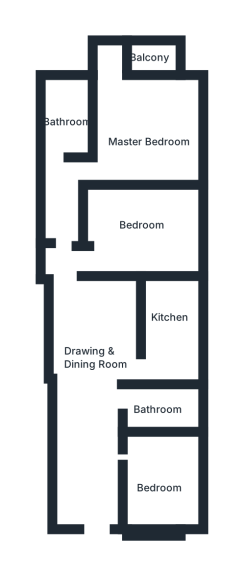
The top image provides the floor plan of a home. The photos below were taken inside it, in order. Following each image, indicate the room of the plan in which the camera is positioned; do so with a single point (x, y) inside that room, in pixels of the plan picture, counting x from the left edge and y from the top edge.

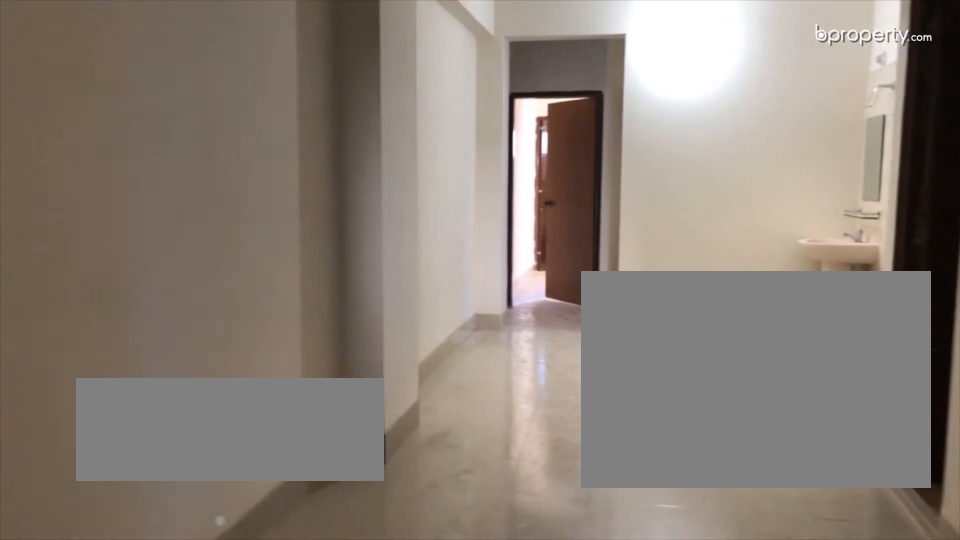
(88, 449)
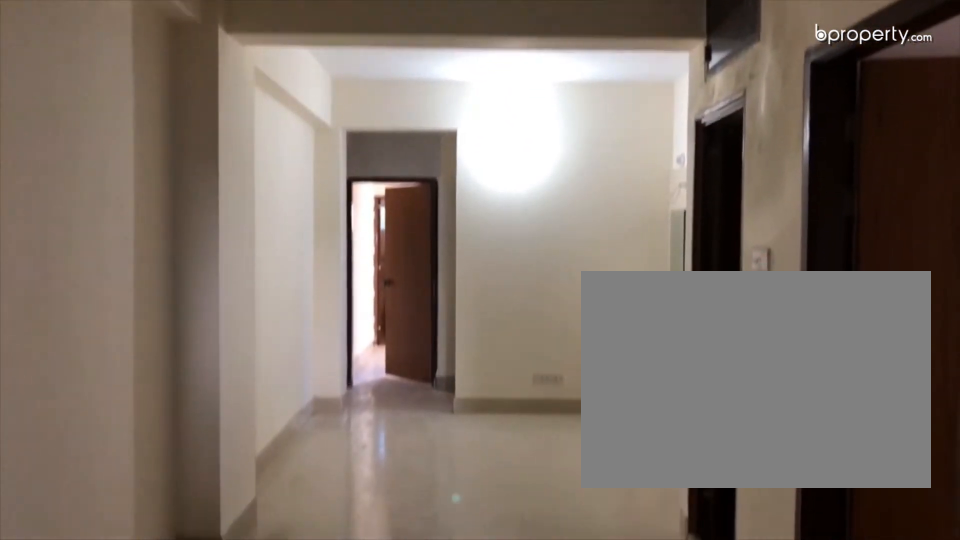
(88, 449)
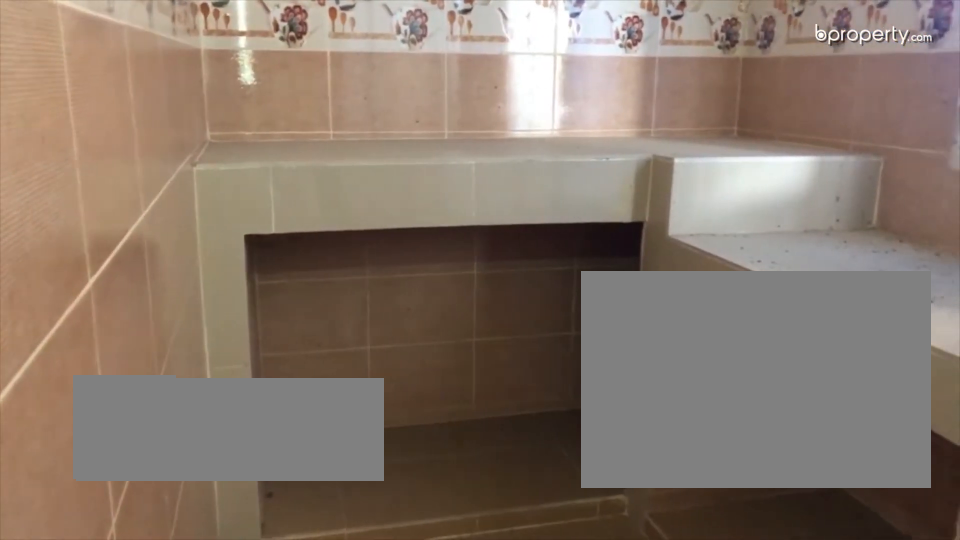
(170, 337)
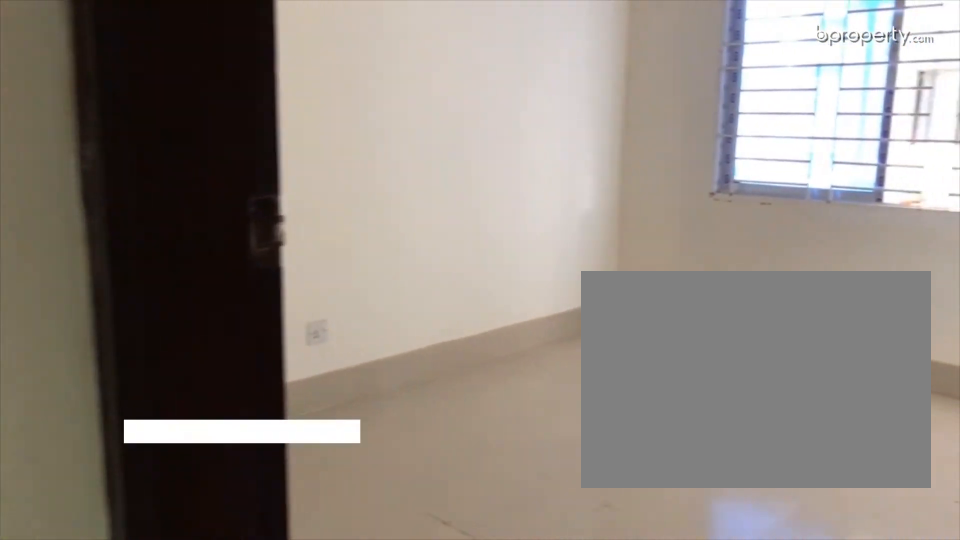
(124, 250)
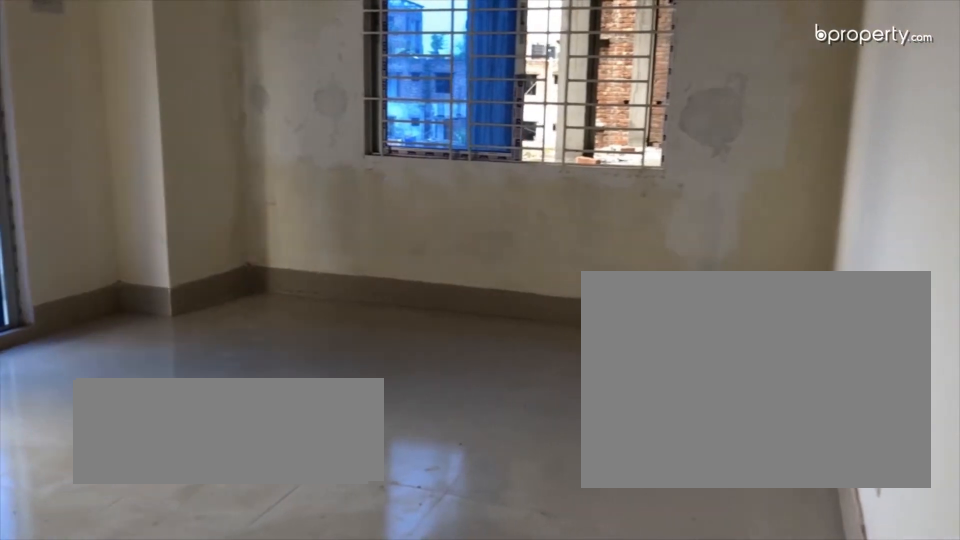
(155, 140)
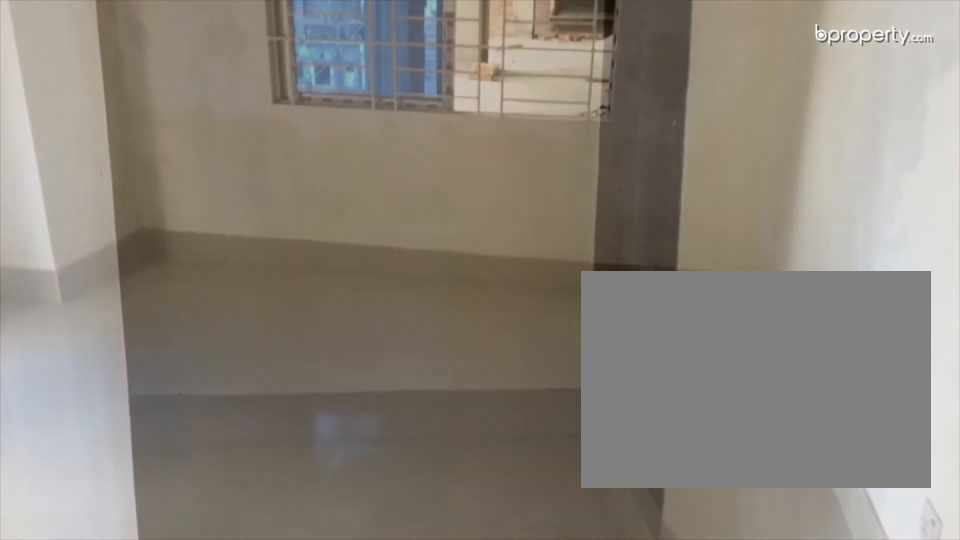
(155, 140)
